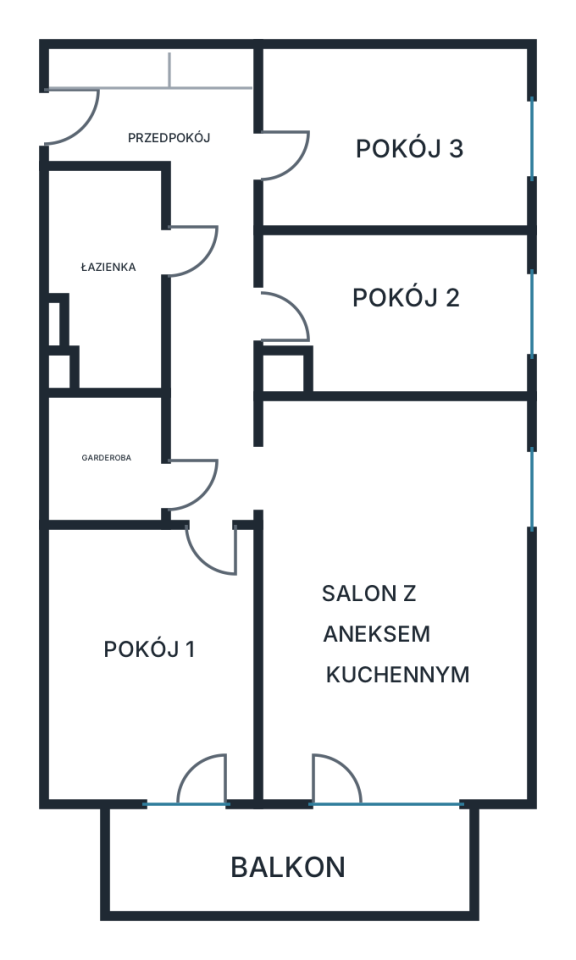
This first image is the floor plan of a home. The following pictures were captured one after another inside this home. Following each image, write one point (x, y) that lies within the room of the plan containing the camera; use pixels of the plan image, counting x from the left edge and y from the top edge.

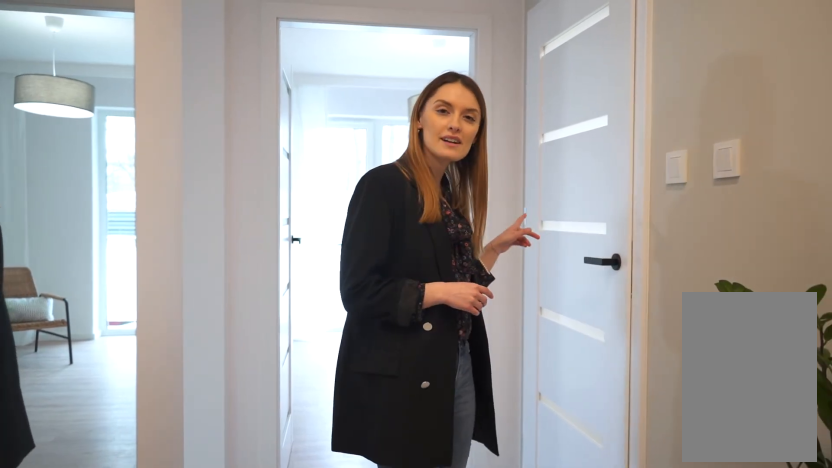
(190, 234)
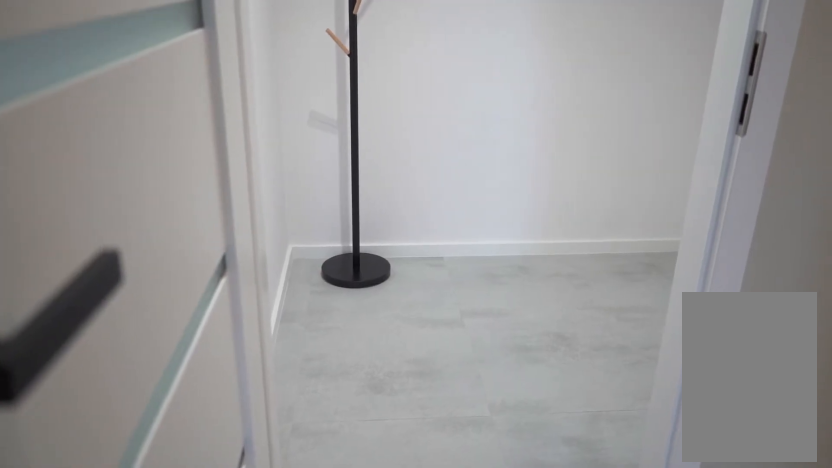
(108, 458)
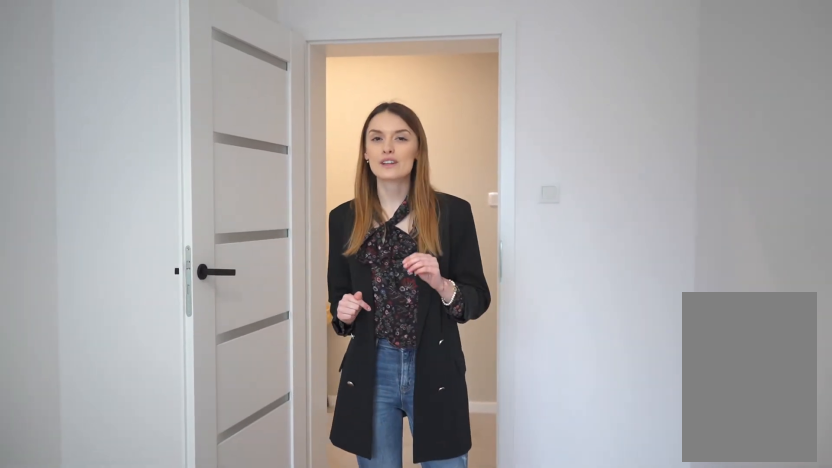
(400, 309)
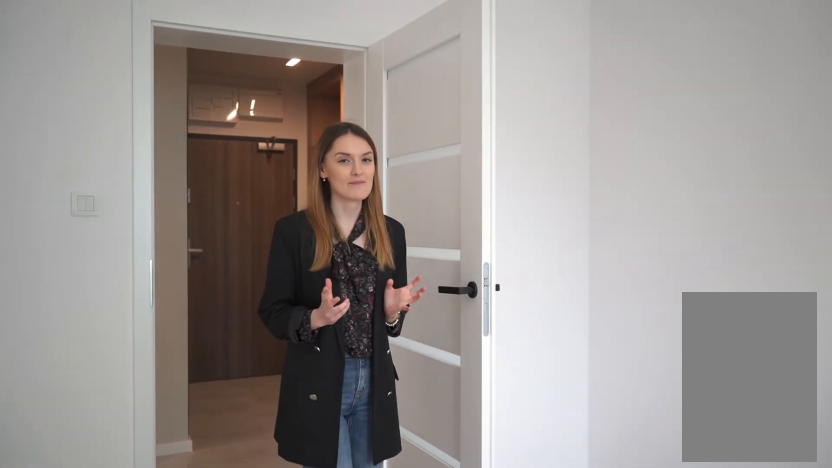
(401, 139)
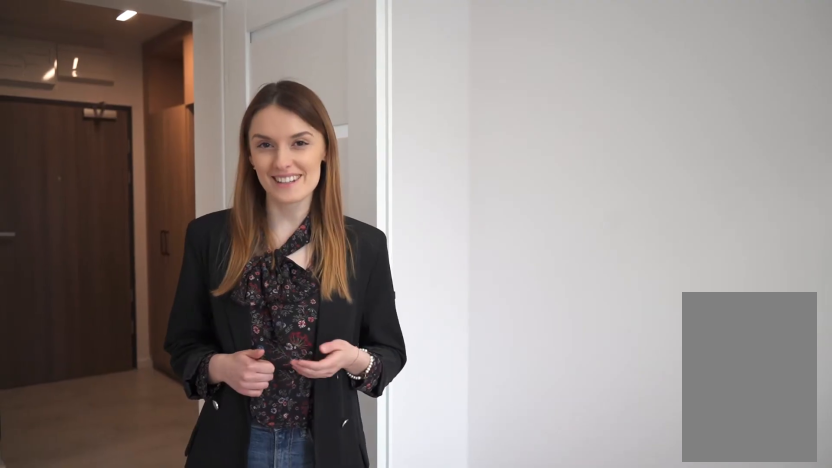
(400, 140)
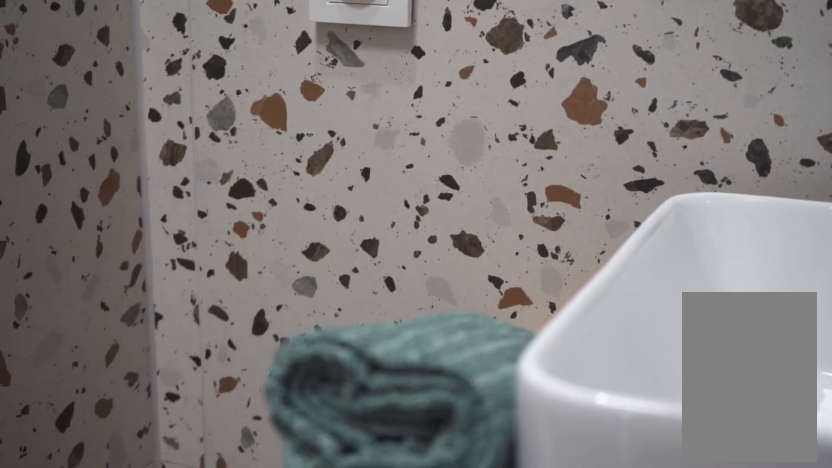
(108, 276)
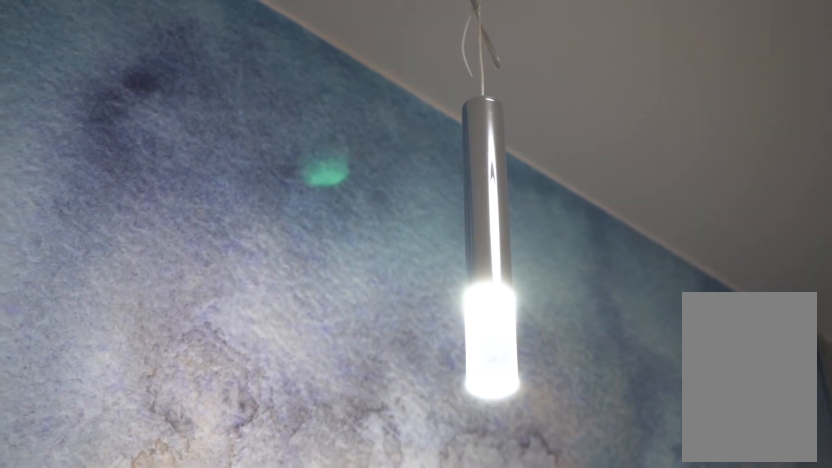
(109, 276)
